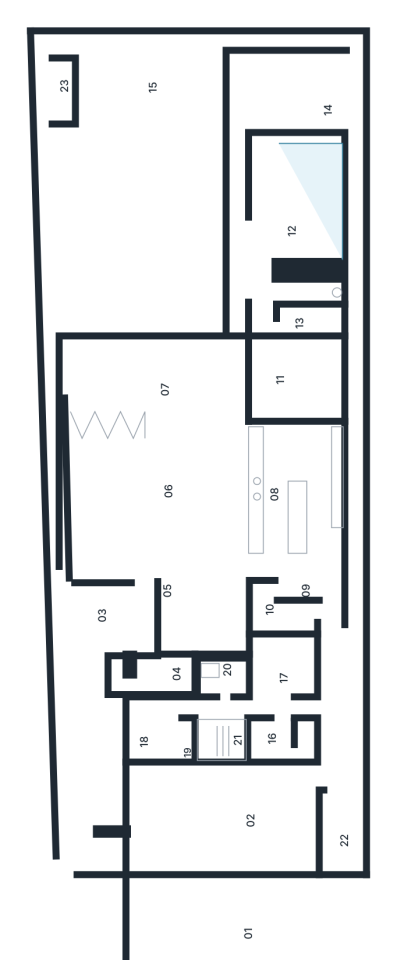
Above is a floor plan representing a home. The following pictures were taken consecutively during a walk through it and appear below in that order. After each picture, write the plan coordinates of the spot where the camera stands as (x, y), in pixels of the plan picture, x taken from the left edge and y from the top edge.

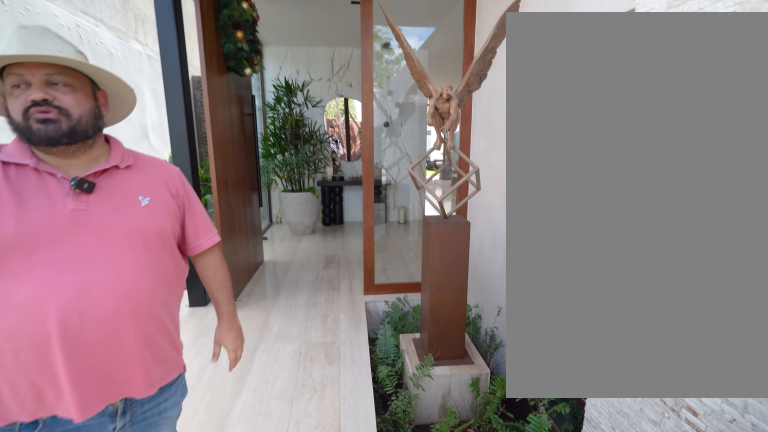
(97, 719)
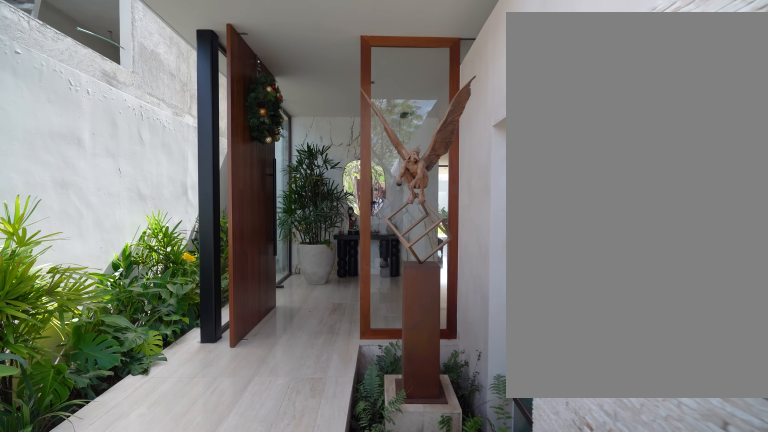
(90, 717)
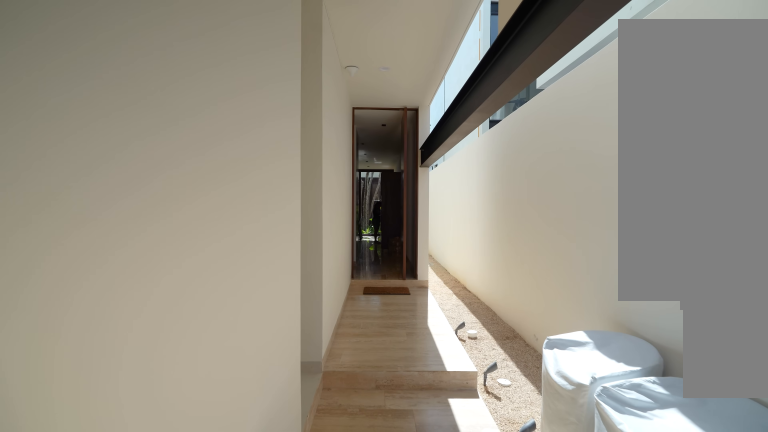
(332, 778)
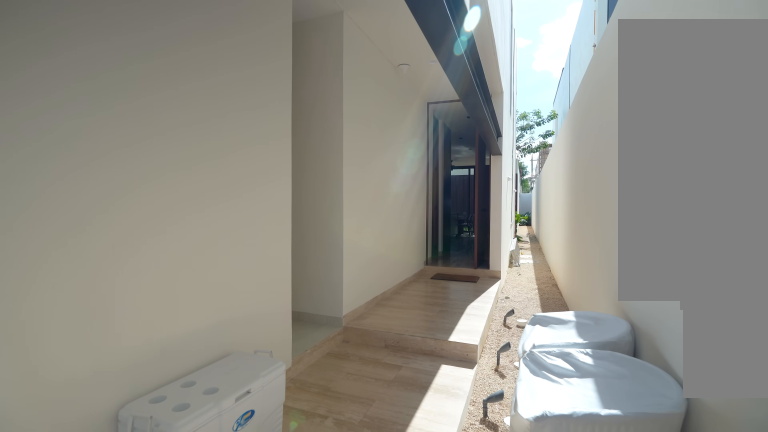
(348, 747)
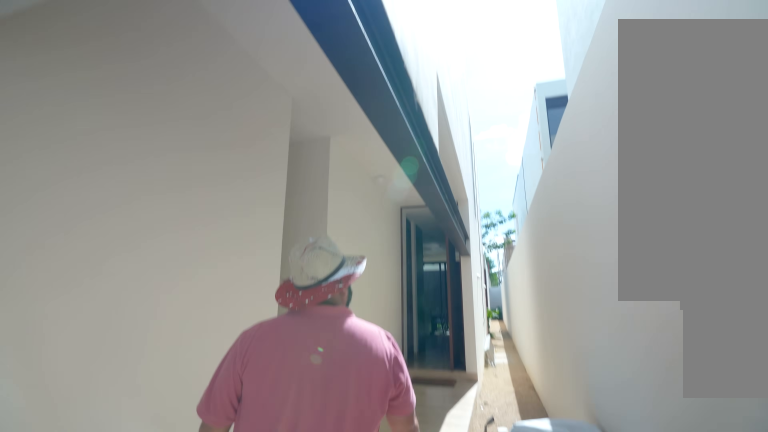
(352, 751)
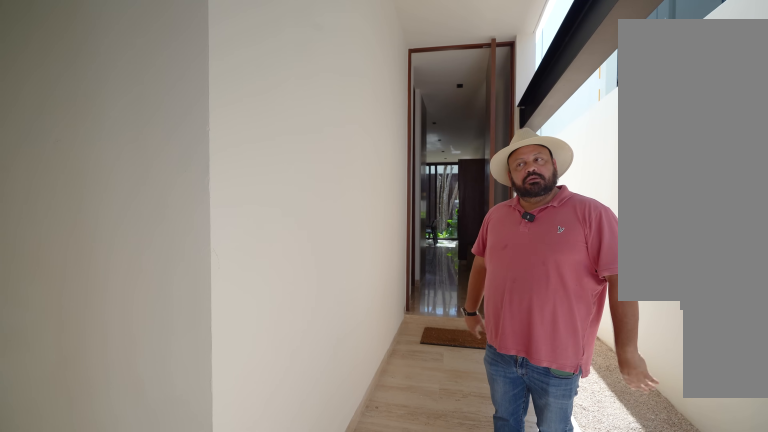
(329, 704)
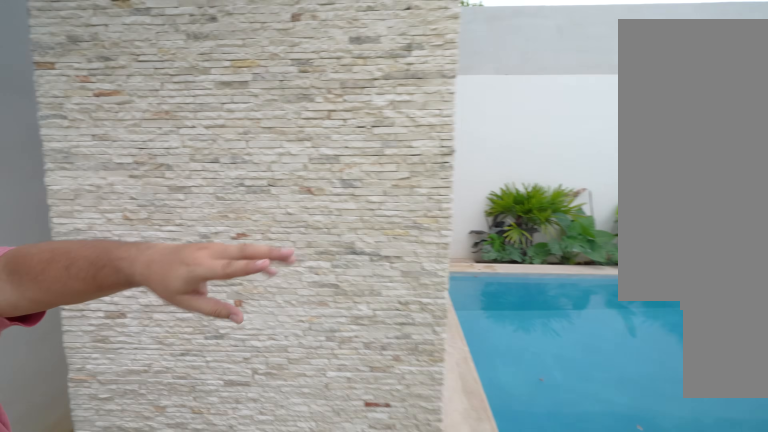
(47, 137)
